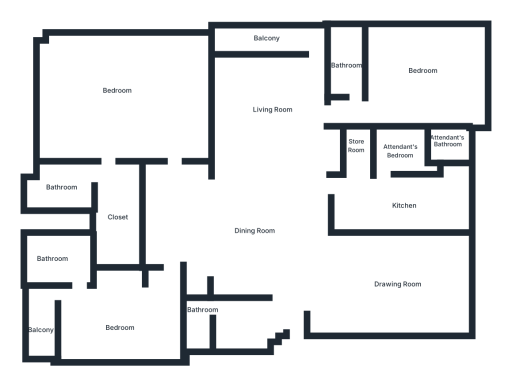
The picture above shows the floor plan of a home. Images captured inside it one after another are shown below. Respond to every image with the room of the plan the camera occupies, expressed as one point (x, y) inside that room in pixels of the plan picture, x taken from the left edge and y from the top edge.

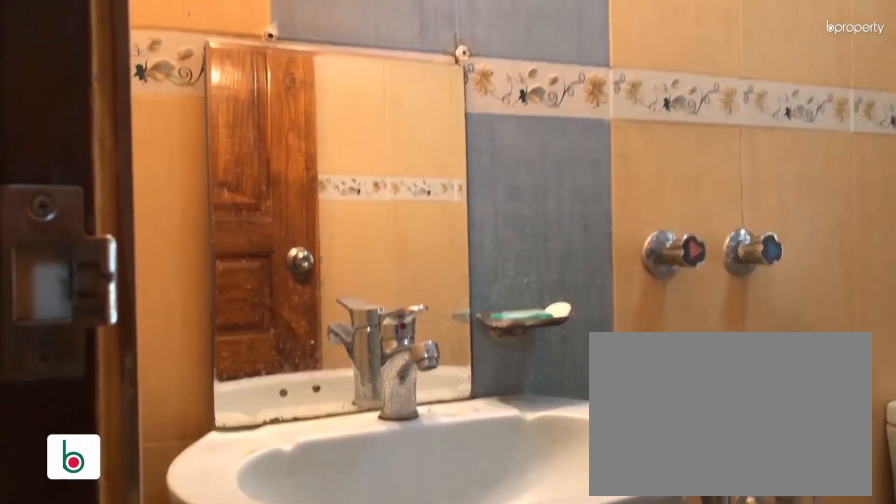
(348, 58)
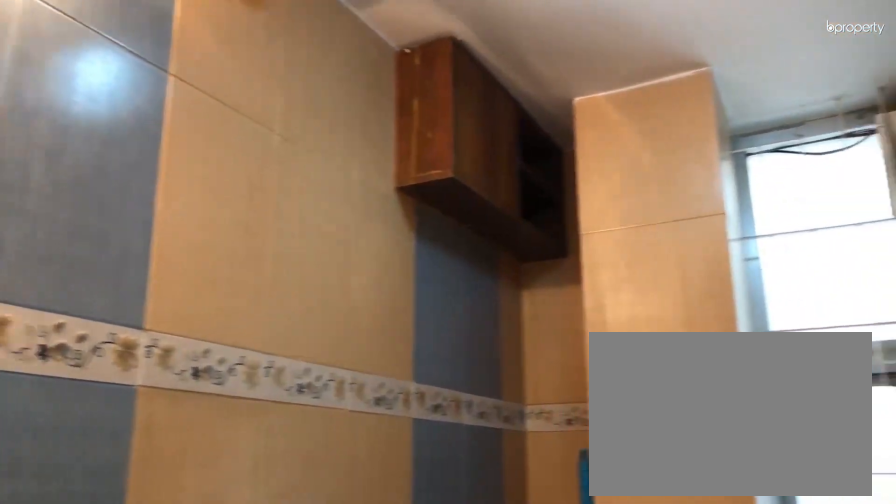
(348, 58)
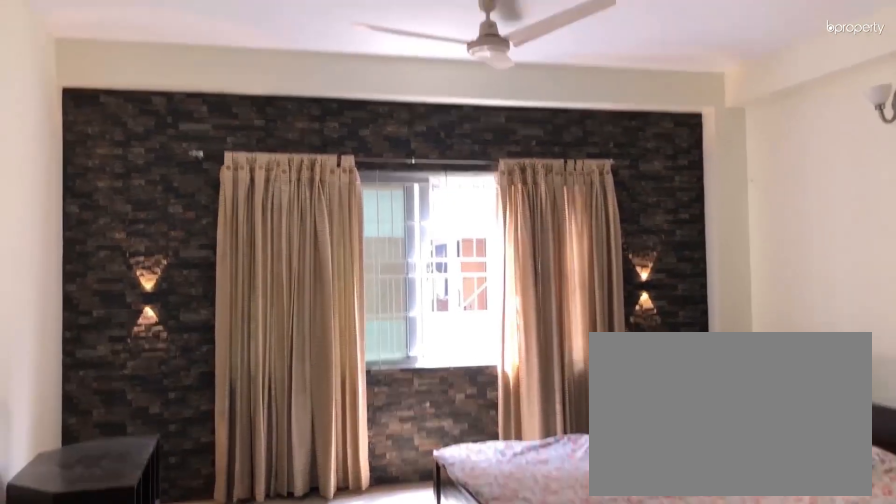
(119, 97)
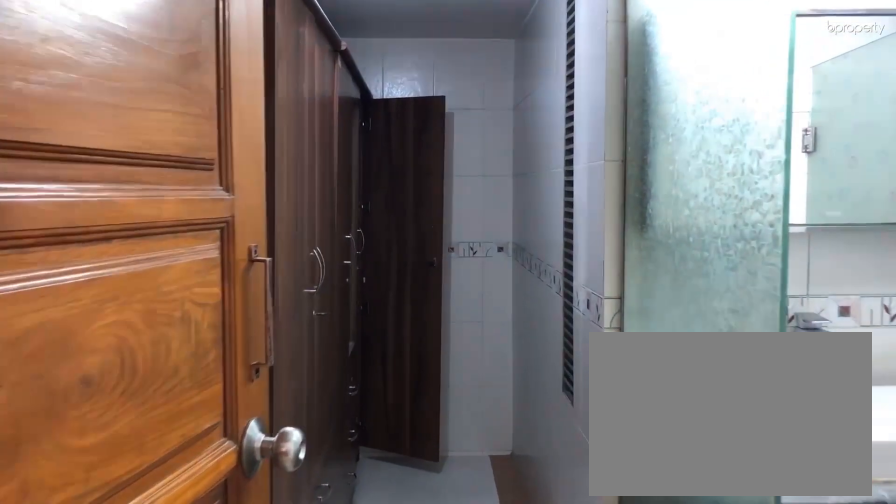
(68, 184)
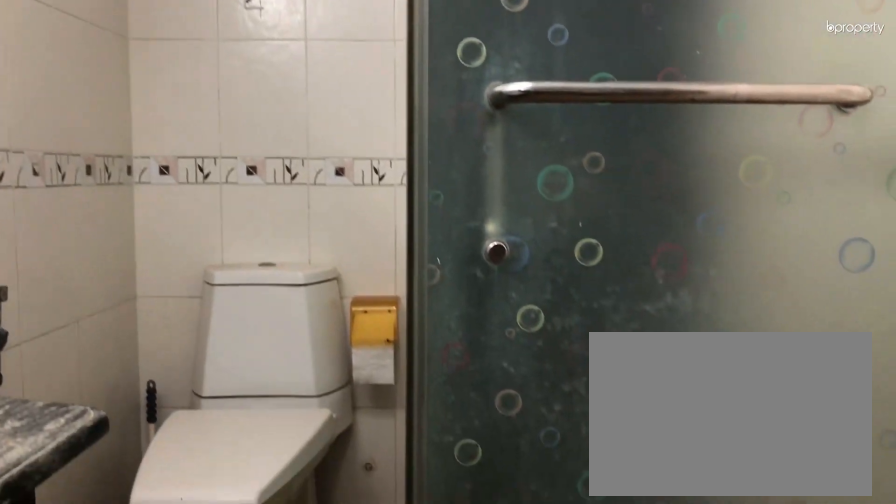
(68, 184)
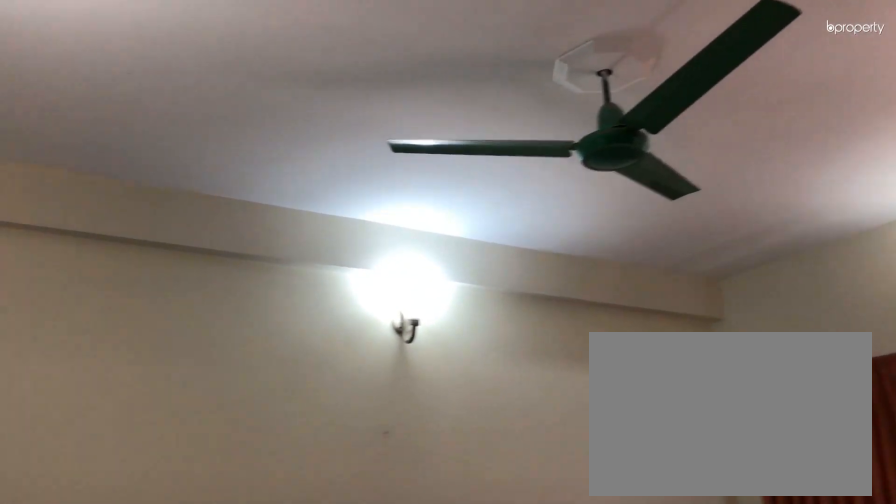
(106, 310)
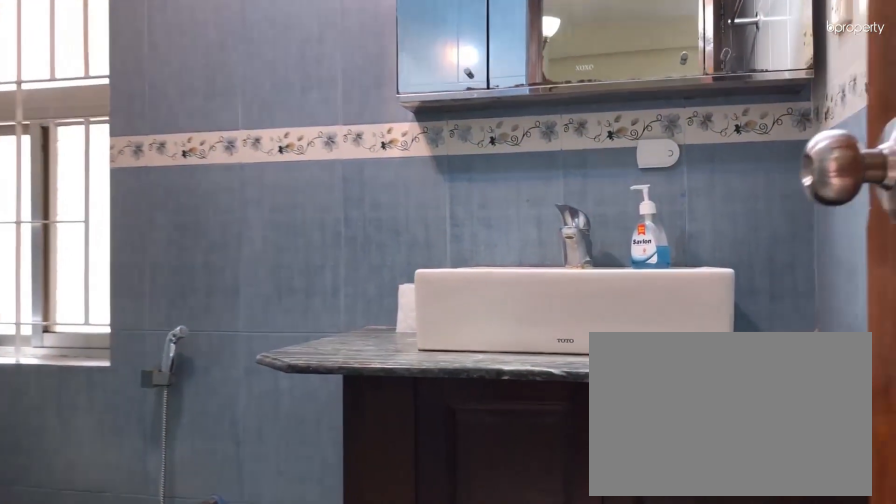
(59, 257)
